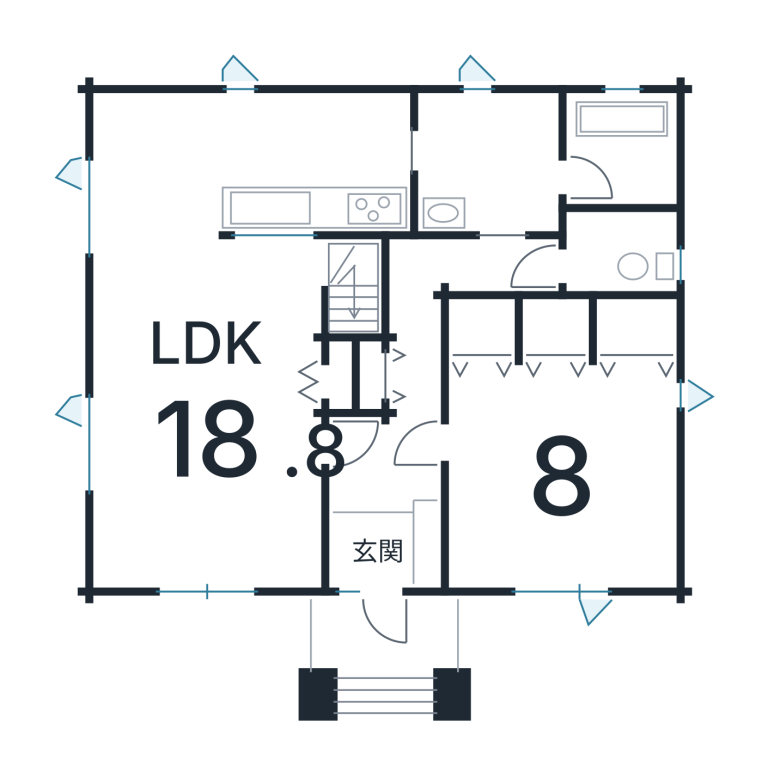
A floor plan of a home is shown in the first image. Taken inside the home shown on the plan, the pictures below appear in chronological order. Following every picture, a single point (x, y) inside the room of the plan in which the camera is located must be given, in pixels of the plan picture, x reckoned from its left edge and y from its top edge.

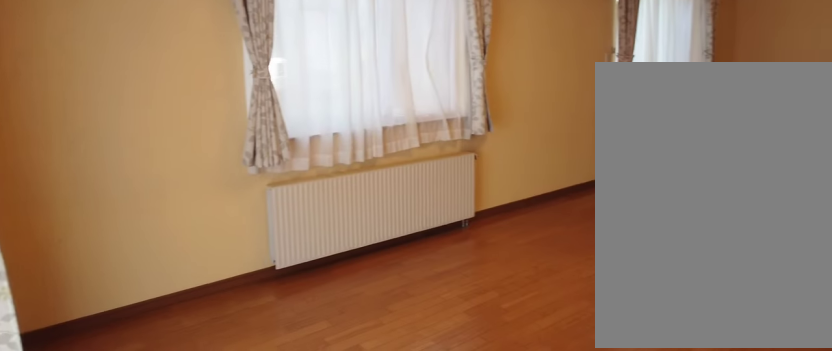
(207, 396)
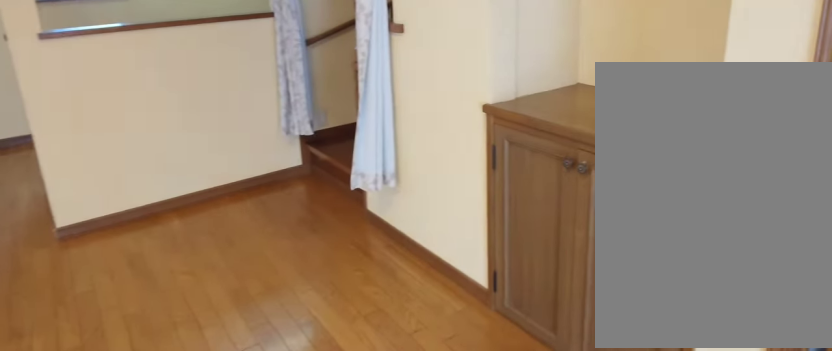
(207, 396)
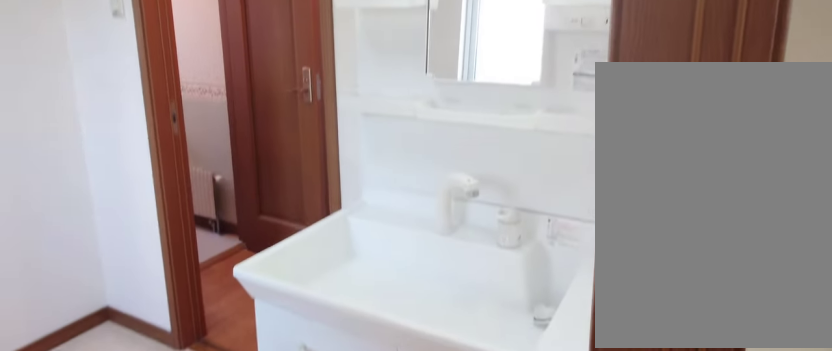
(482, 173)
